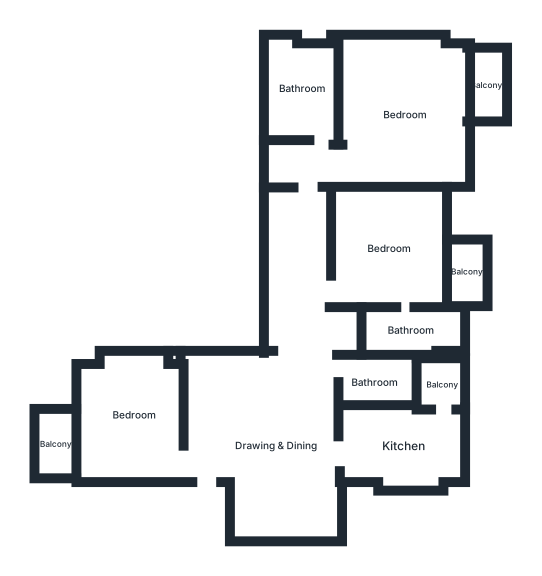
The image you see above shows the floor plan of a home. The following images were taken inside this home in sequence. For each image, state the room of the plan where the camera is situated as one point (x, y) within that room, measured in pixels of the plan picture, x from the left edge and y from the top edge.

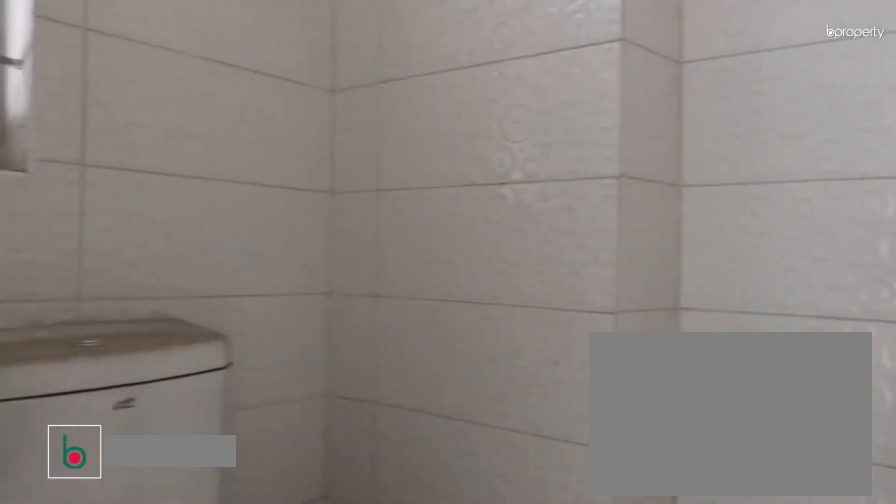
(410, 330)
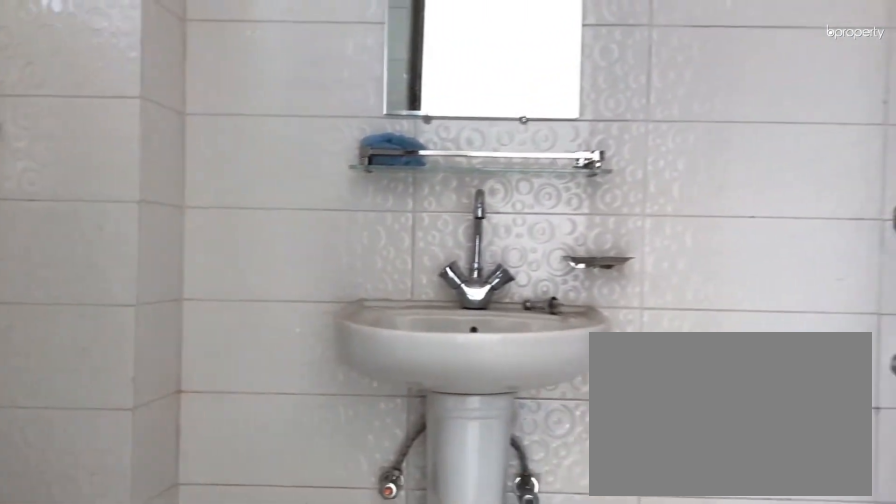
(410, 330)
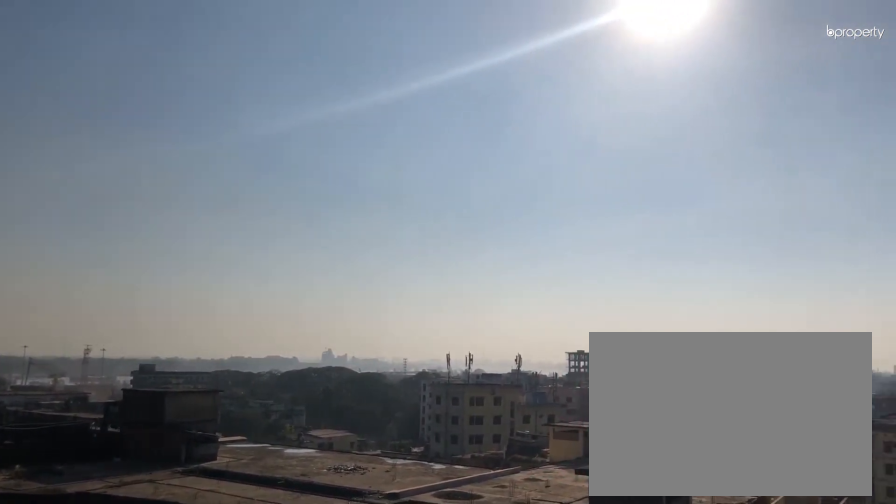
(465, 268)
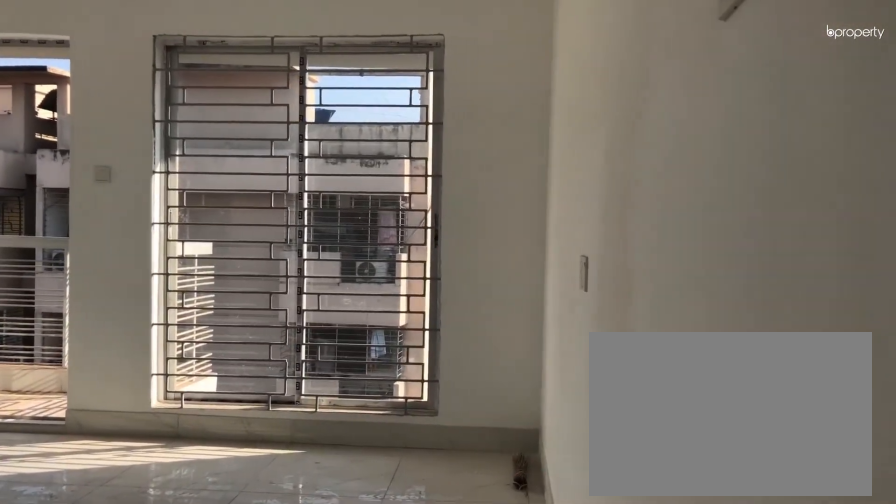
(402, 113)
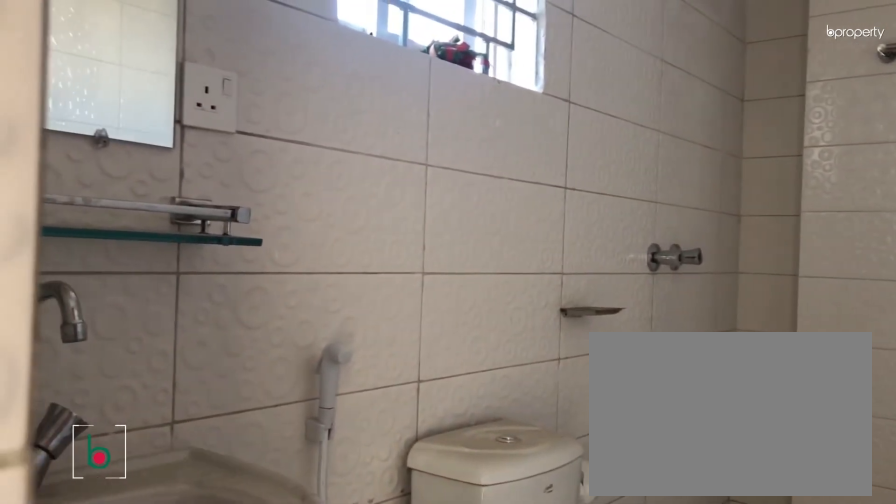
(303, 91)
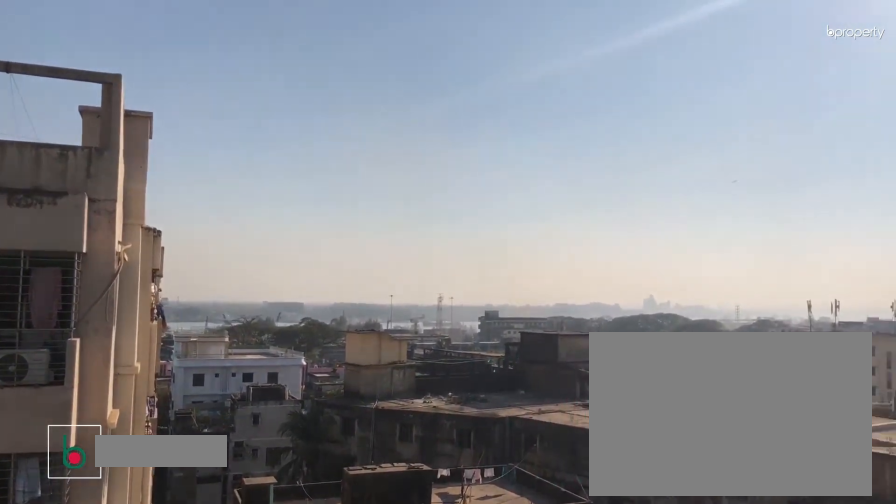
(486, 81)
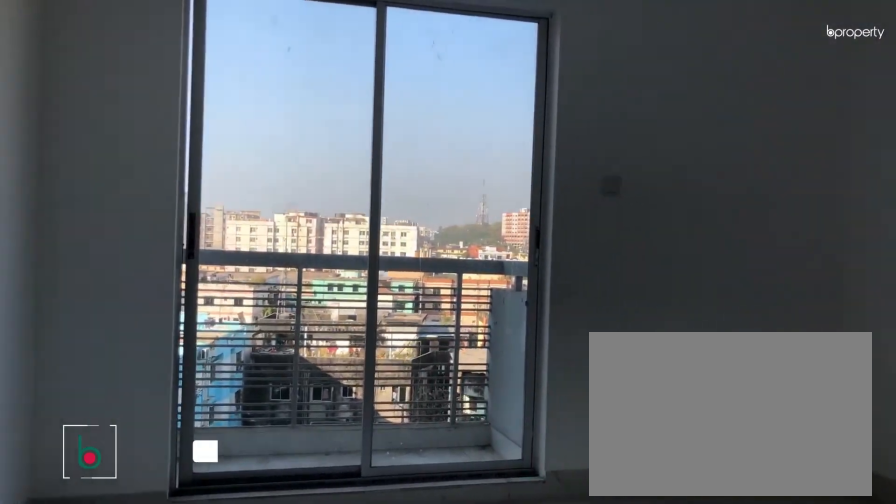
(134, 414)
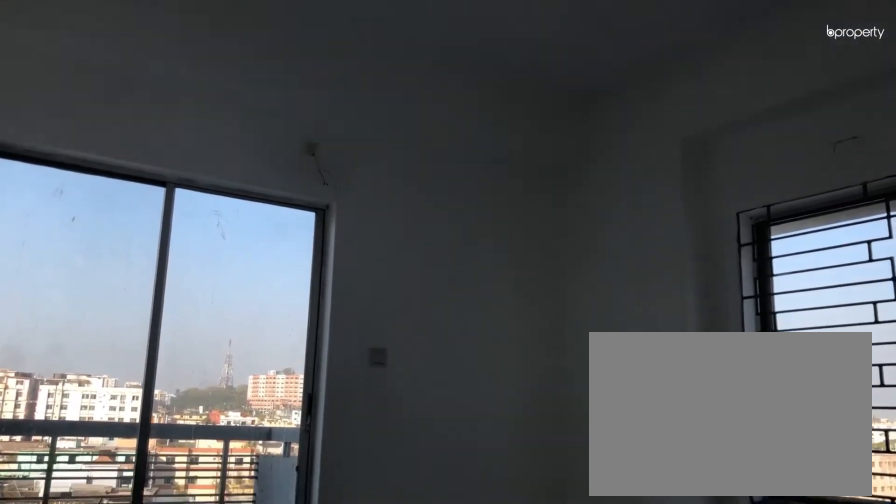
(132, 412)
